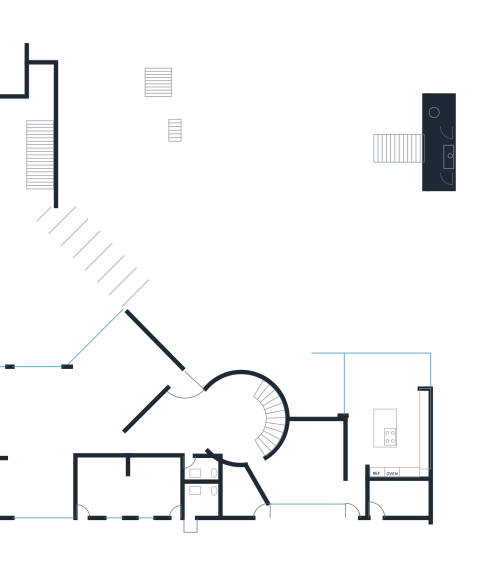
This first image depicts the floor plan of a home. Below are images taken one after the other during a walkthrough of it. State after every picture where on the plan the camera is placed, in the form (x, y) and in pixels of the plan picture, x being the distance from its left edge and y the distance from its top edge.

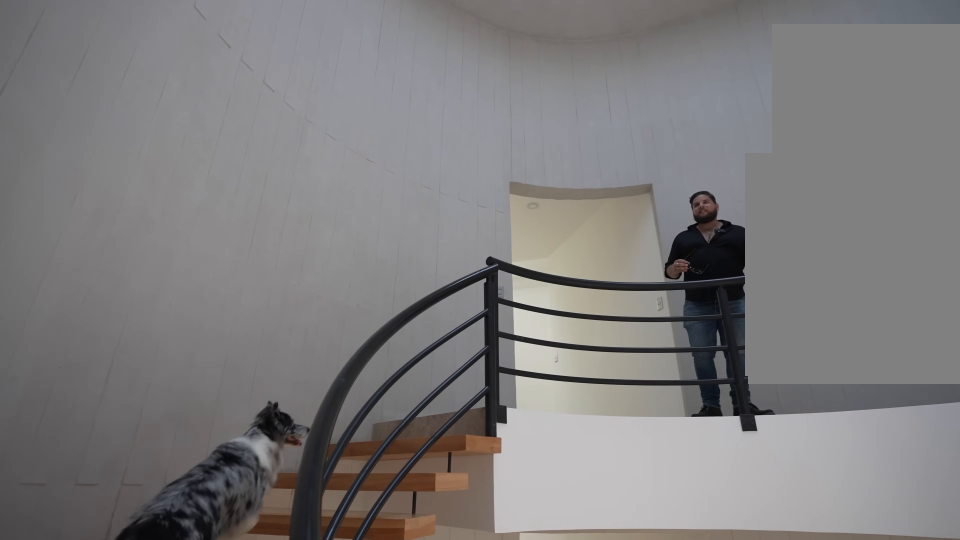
(230, 394)
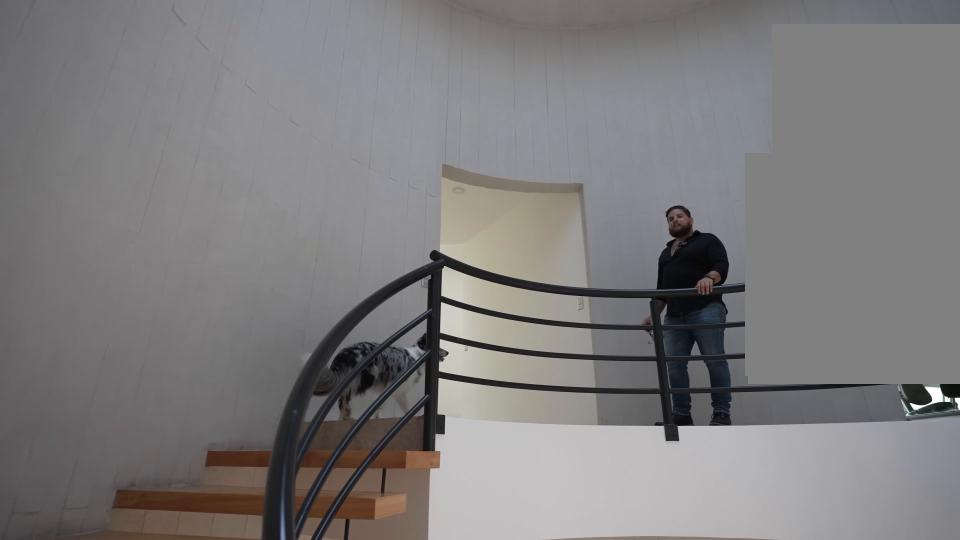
(236, 389)
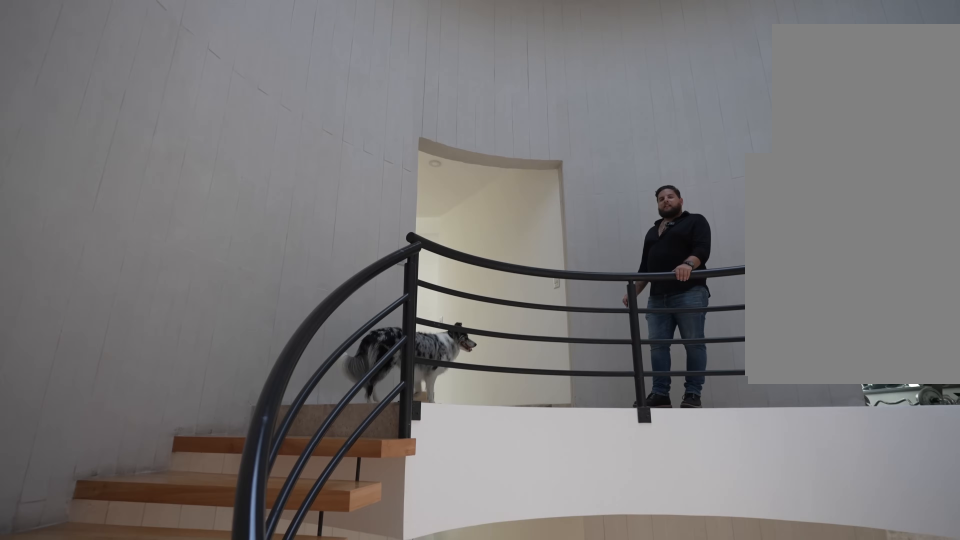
(245, 384)
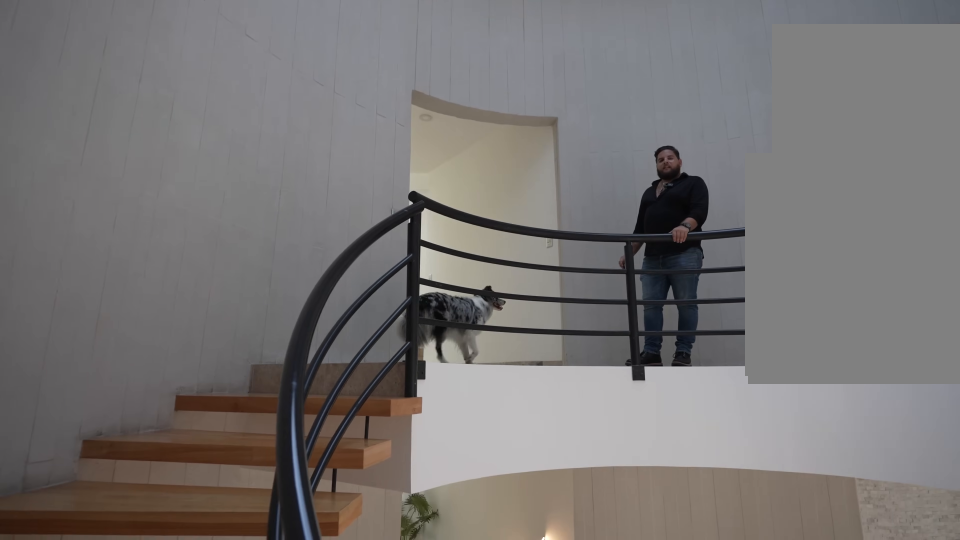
(249, 383)
